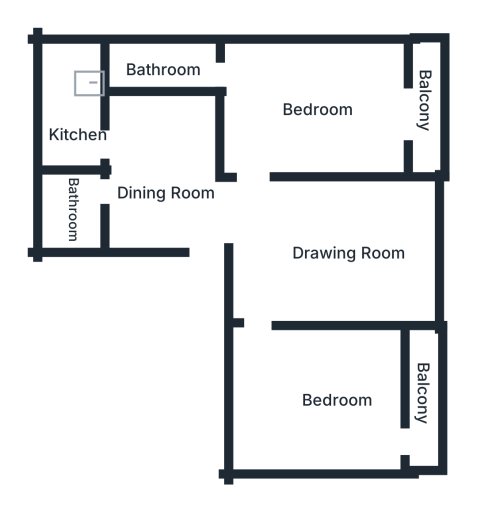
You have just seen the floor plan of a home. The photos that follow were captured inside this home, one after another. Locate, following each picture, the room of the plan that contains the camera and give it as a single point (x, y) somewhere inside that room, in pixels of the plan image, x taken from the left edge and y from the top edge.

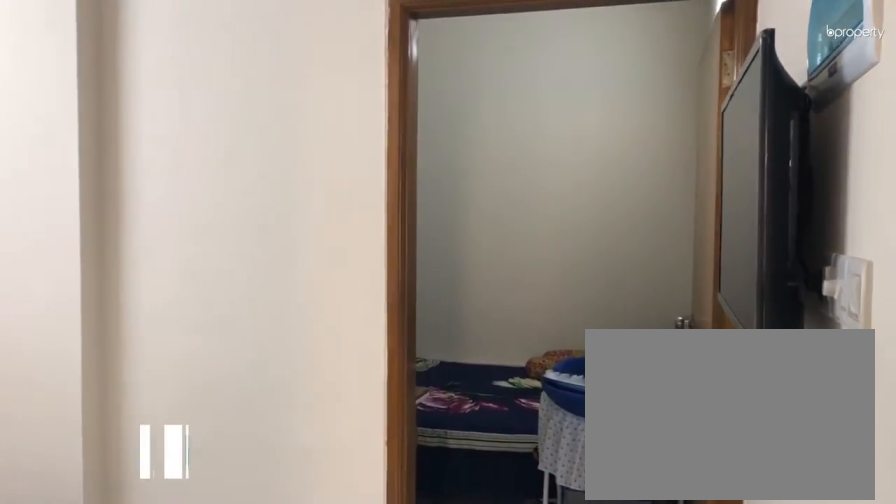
(353, 251)
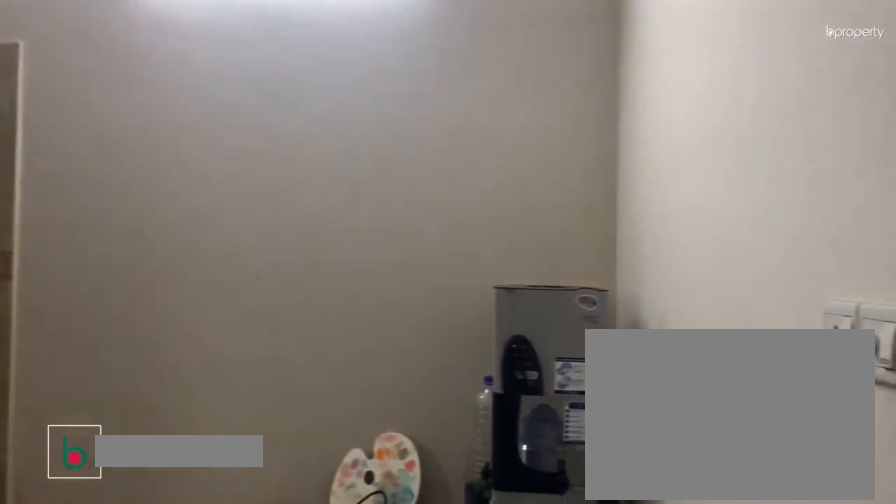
(167, 197)
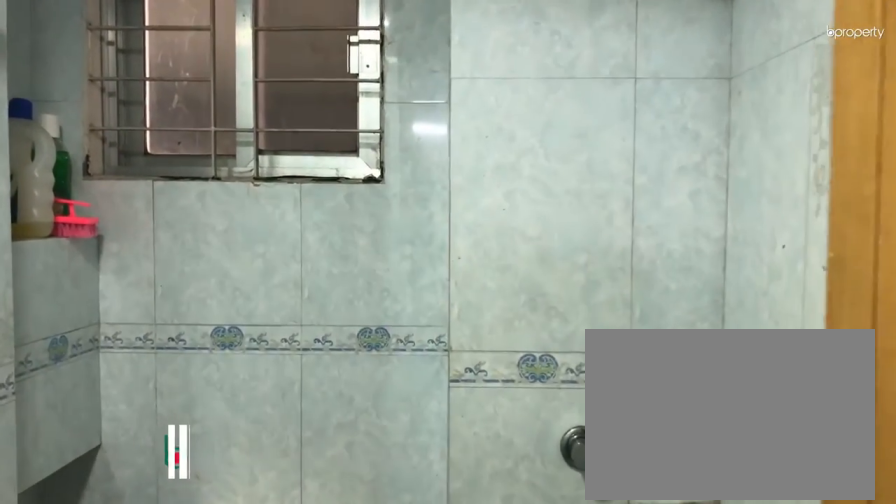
(74, 207)
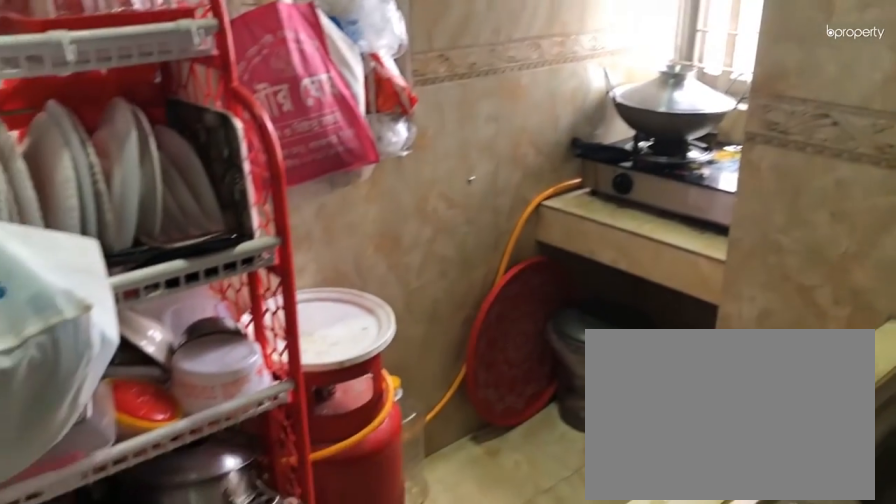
(77, 136)
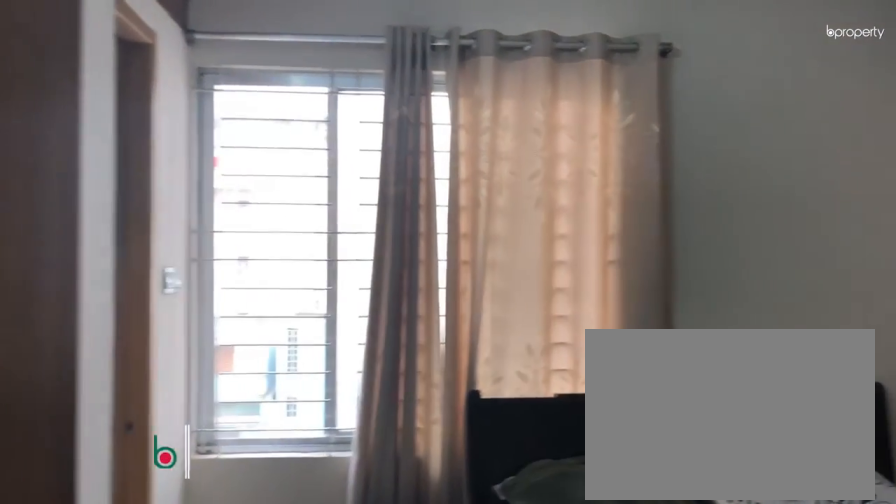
(321, 113)
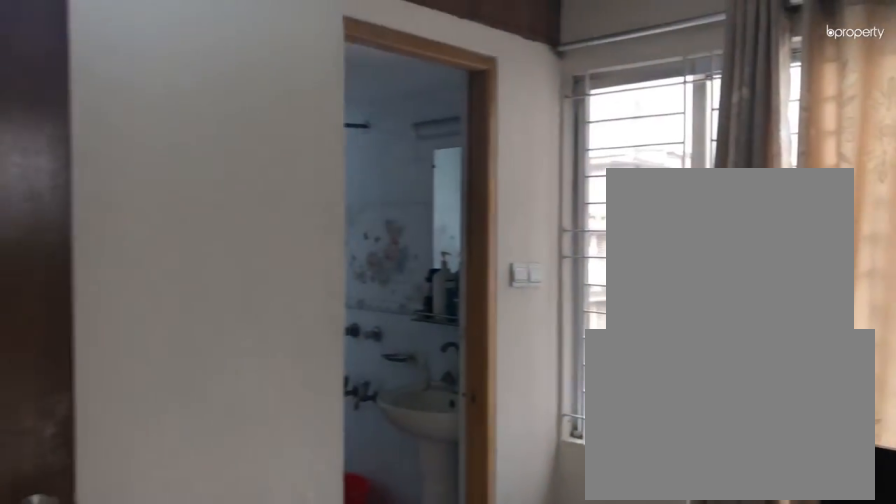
(321, 113)
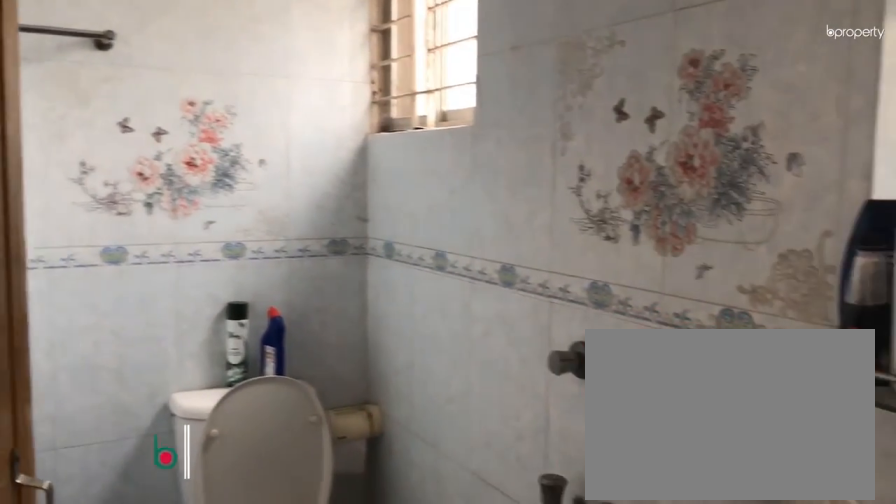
(158, 69)
